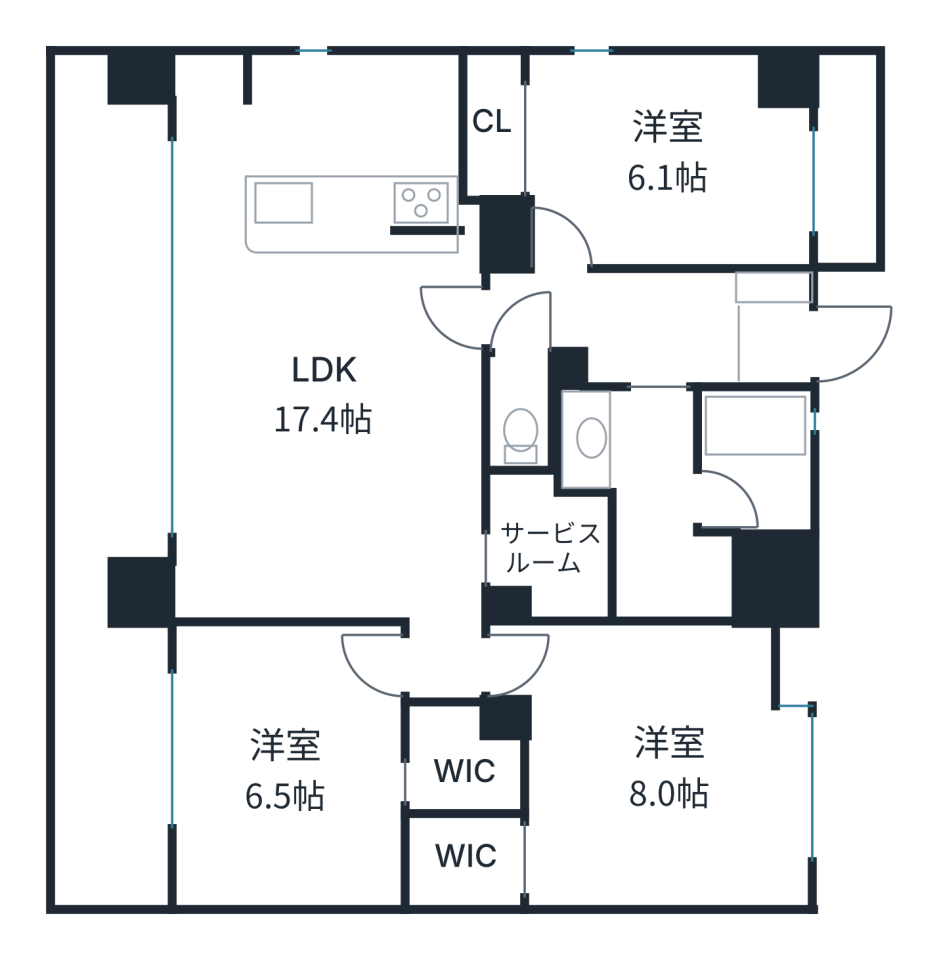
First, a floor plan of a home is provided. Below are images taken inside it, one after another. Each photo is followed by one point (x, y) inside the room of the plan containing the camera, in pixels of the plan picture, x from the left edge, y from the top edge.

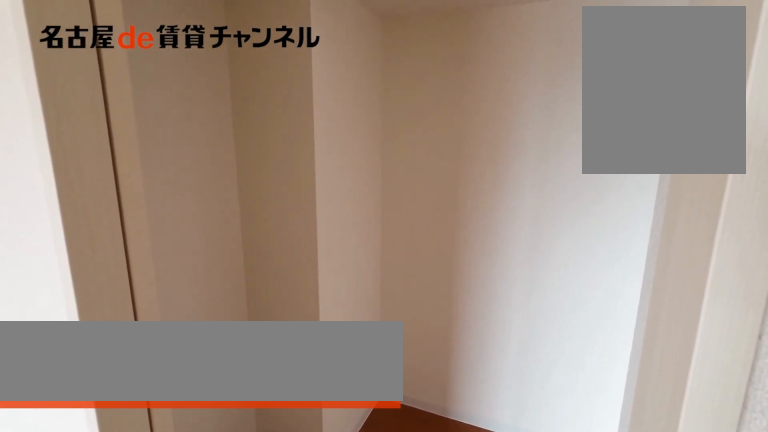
(547, 547)
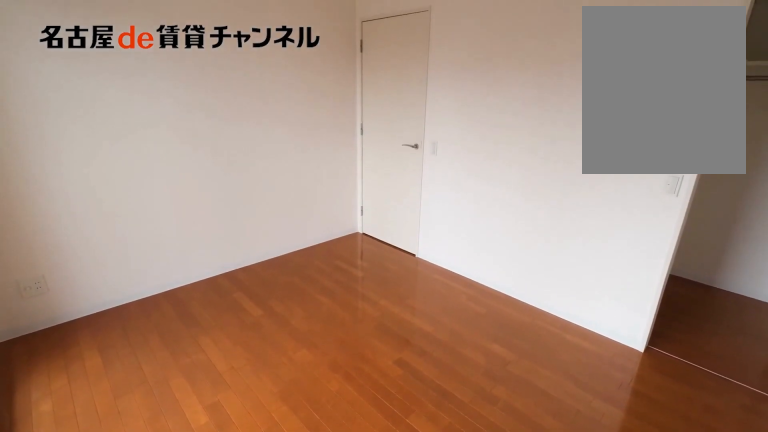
(319, 780)
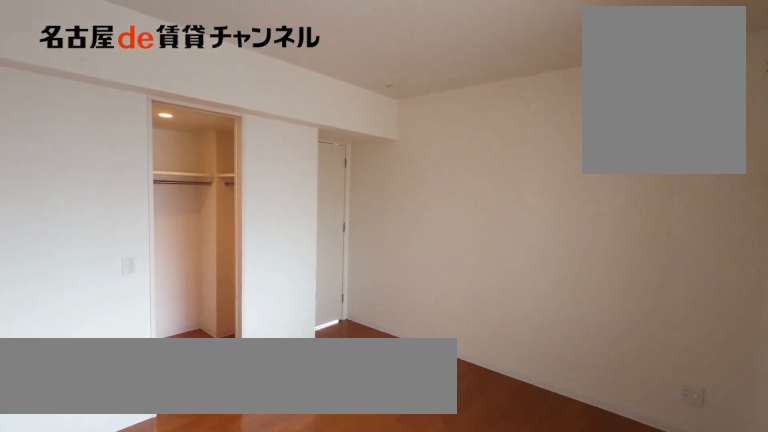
(627, 759)
